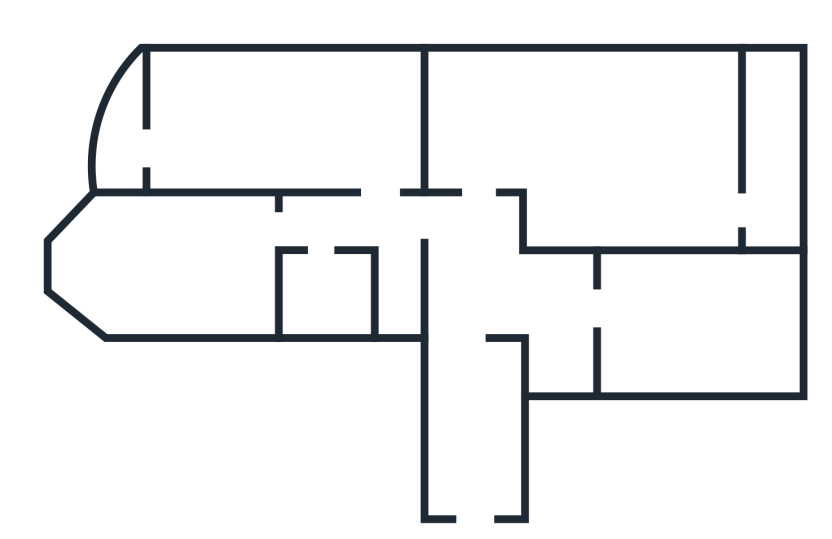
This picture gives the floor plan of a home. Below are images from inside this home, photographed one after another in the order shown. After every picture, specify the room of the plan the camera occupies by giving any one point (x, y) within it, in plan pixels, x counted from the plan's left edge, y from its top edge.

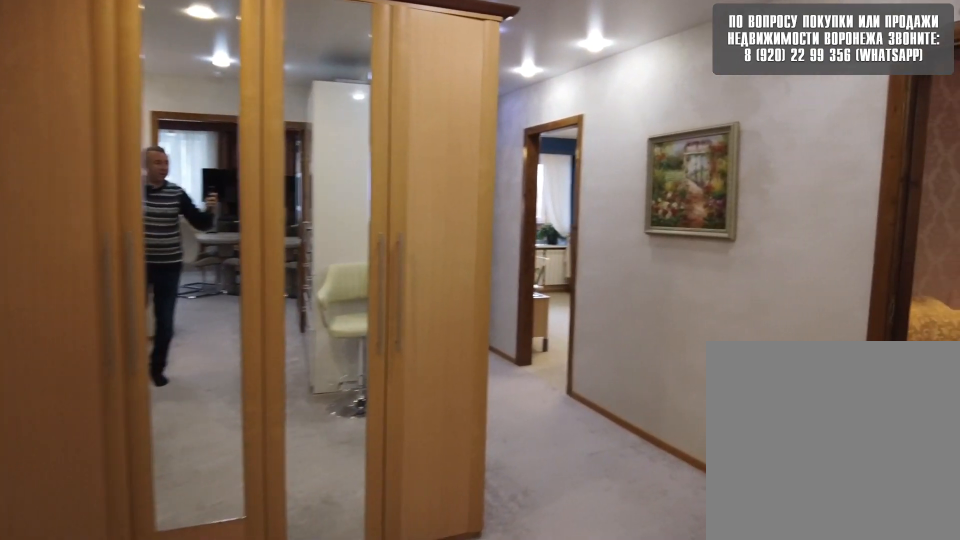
(489, 297)
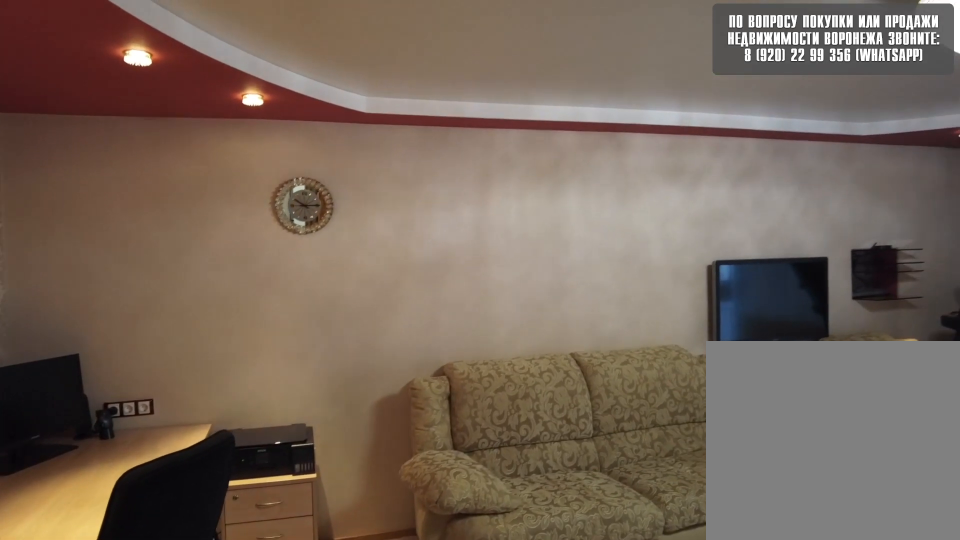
(541, 135)
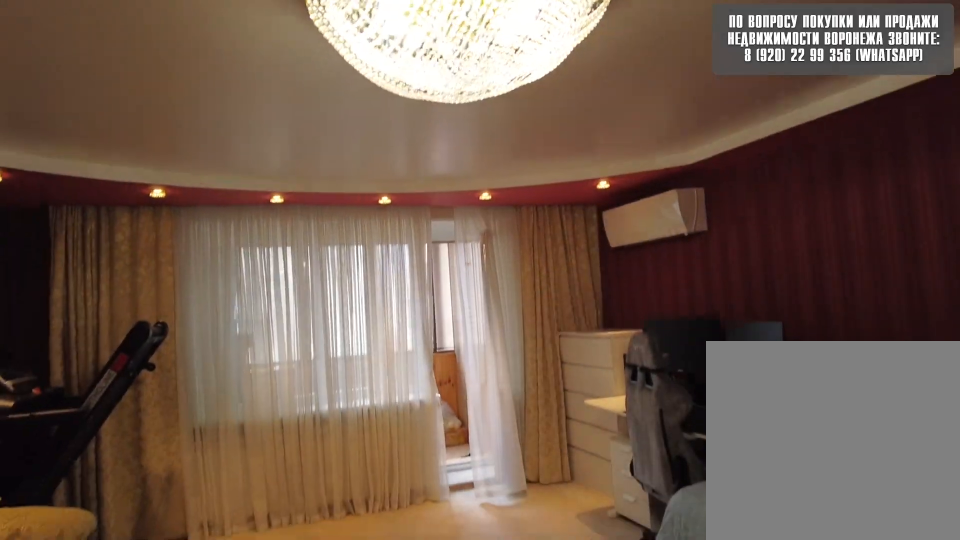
(541, 135)
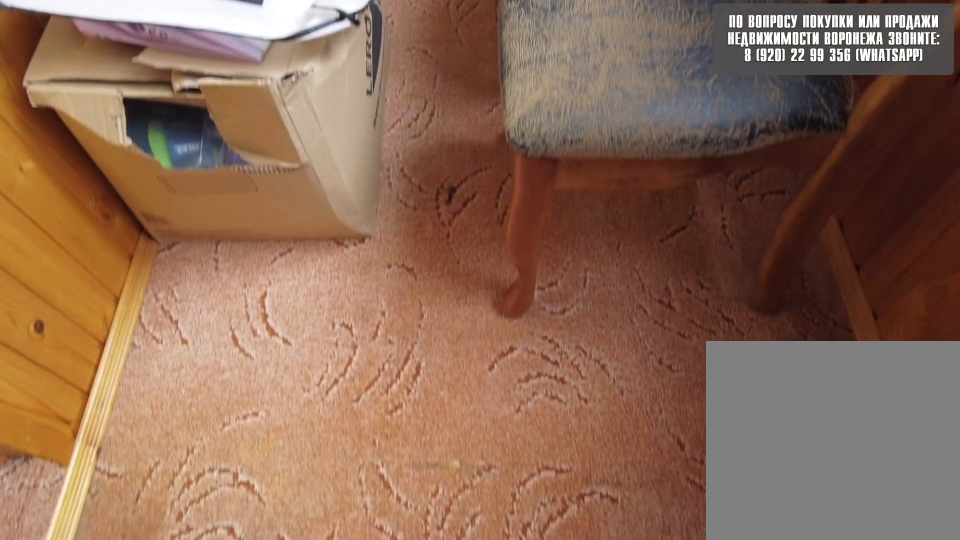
(789, 202)
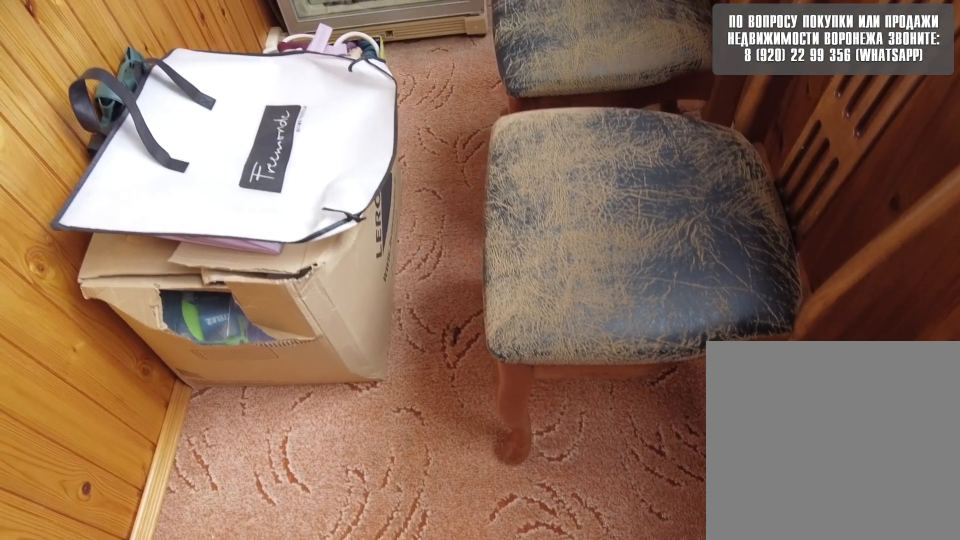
(789, 202)
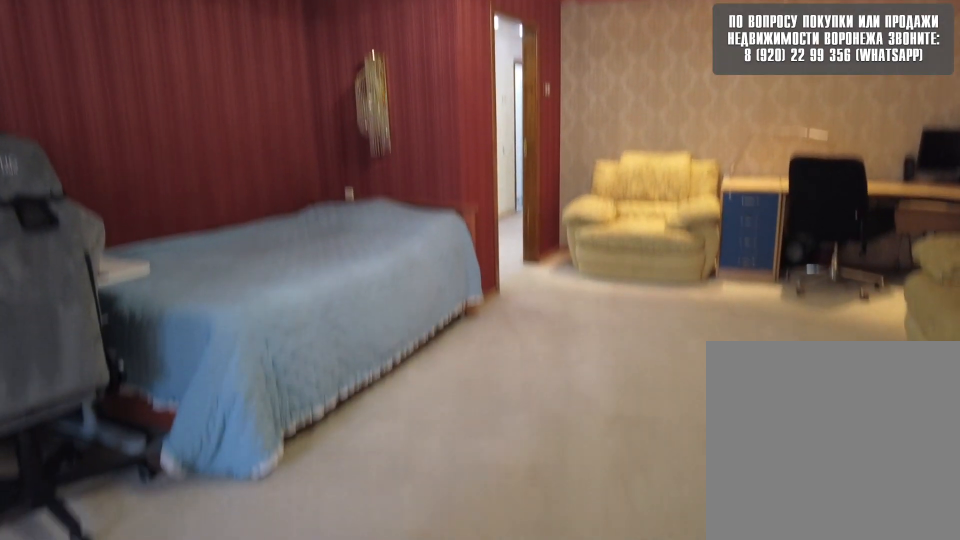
(656, 197)
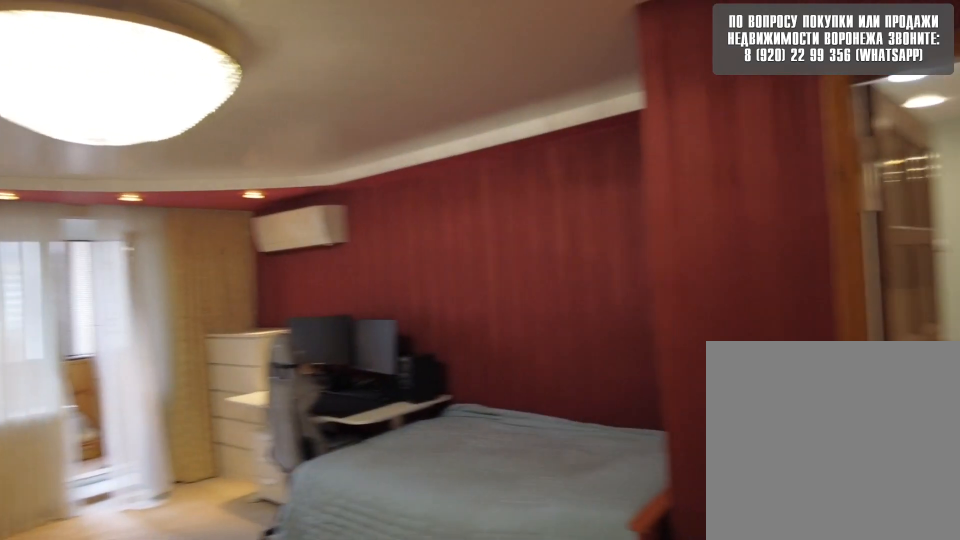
(476, 158)
